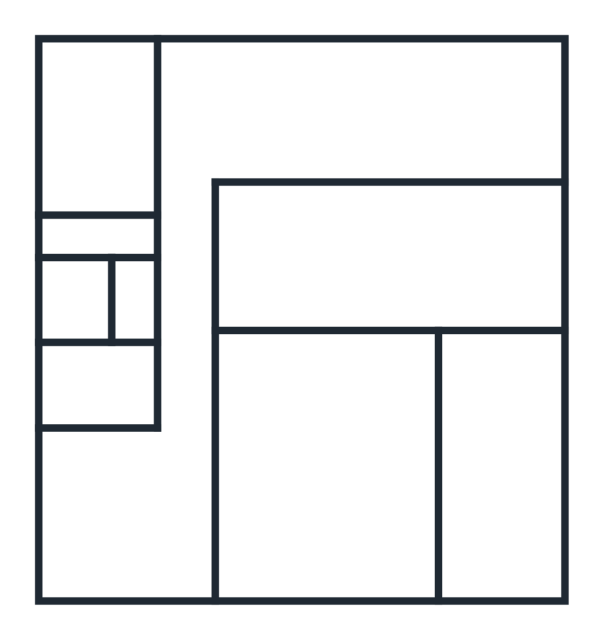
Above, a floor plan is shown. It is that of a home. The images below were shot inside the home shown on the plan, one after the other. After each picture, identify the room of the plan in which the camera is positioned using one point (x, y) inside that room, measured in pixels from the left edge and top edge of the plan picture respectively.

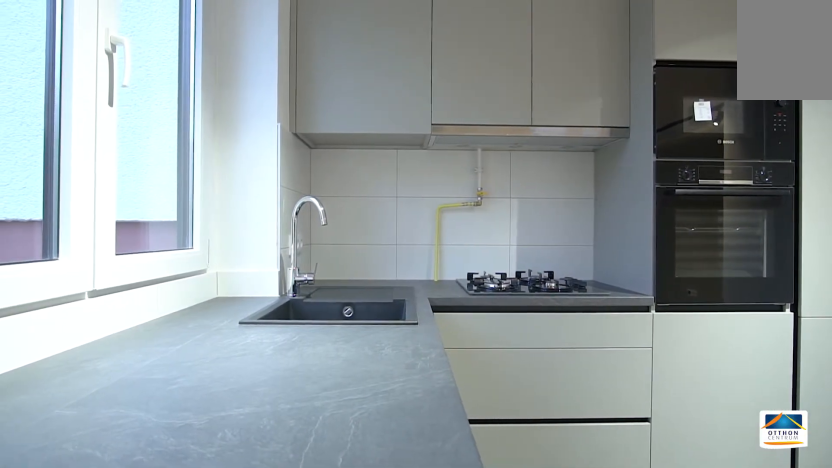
(138, 498)
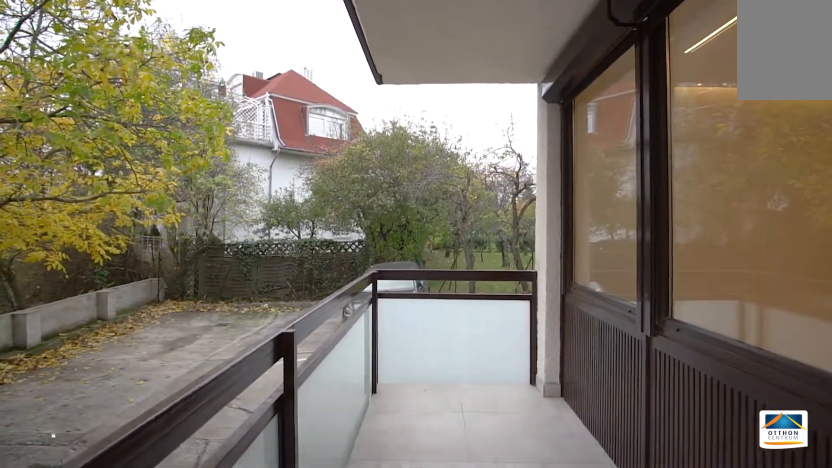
(499, 471)
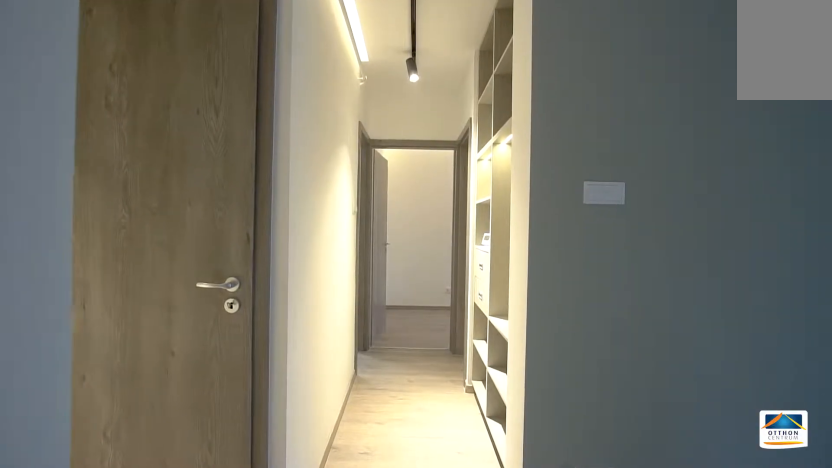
(190, 295)
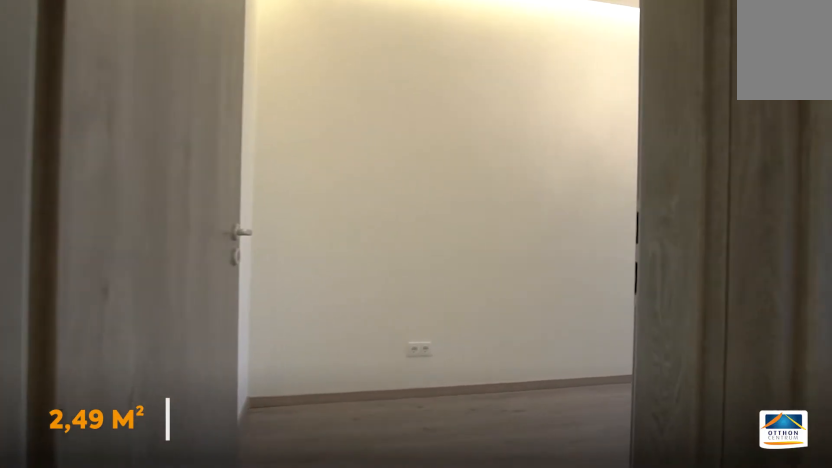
(189, 295)
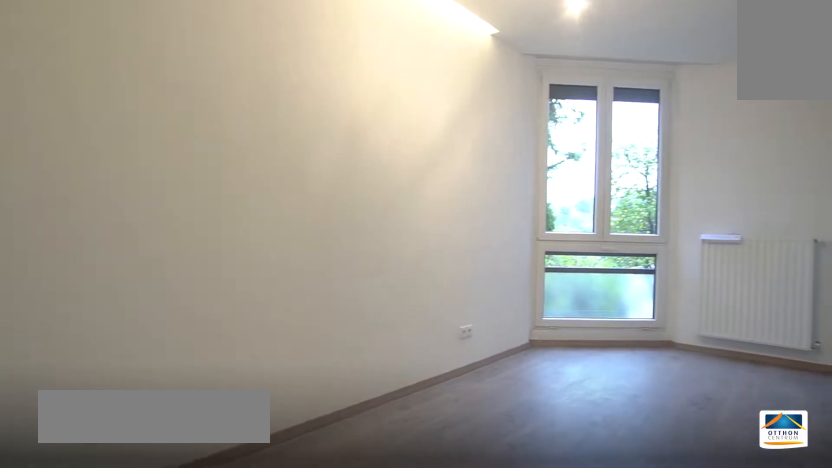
(367, 115)
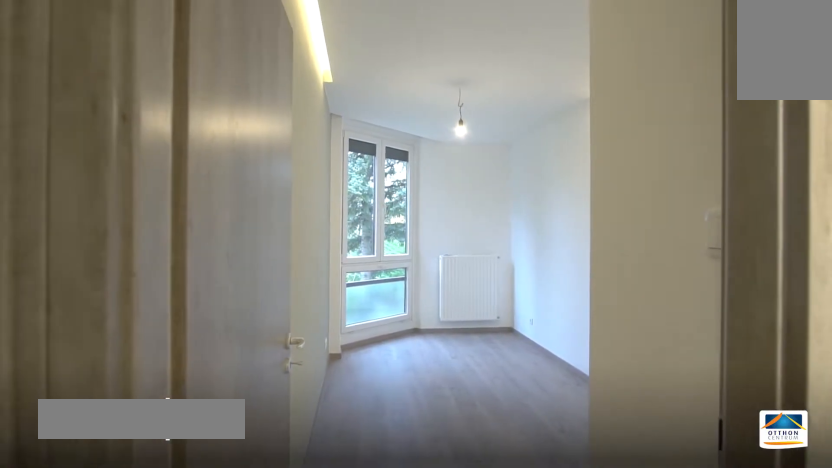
(372, 256)
